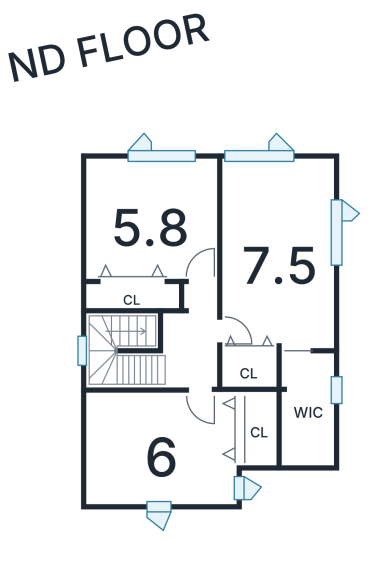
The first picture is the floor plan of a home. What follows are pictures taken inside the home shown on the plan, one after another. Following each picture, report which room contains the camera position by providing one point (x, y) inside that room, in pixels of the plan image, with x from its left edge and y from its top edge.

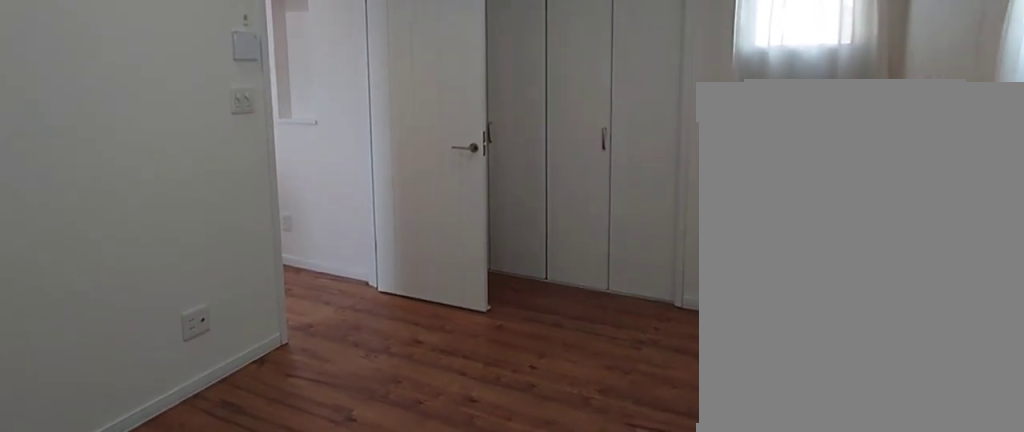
(157, 462)
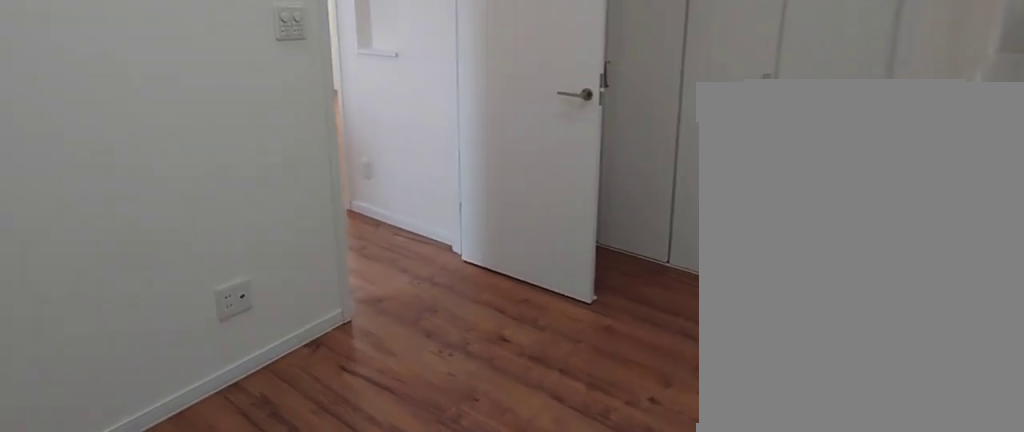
(157, 462)
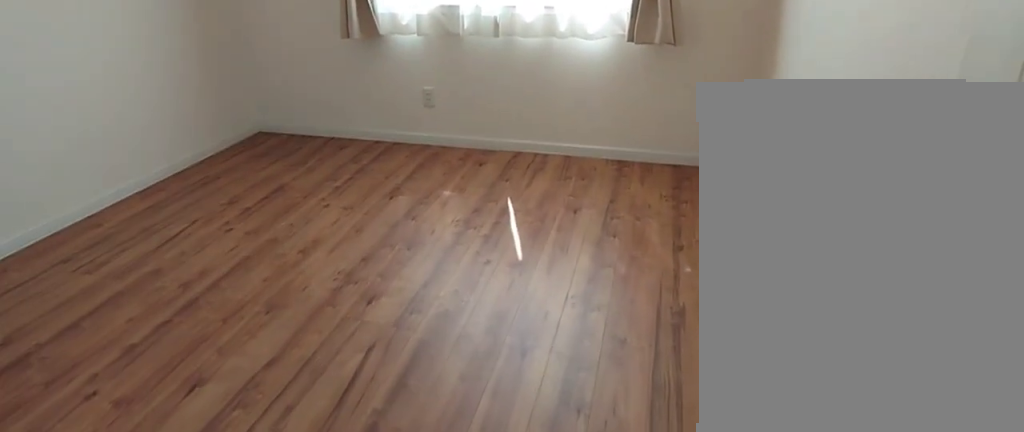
(154, 221)
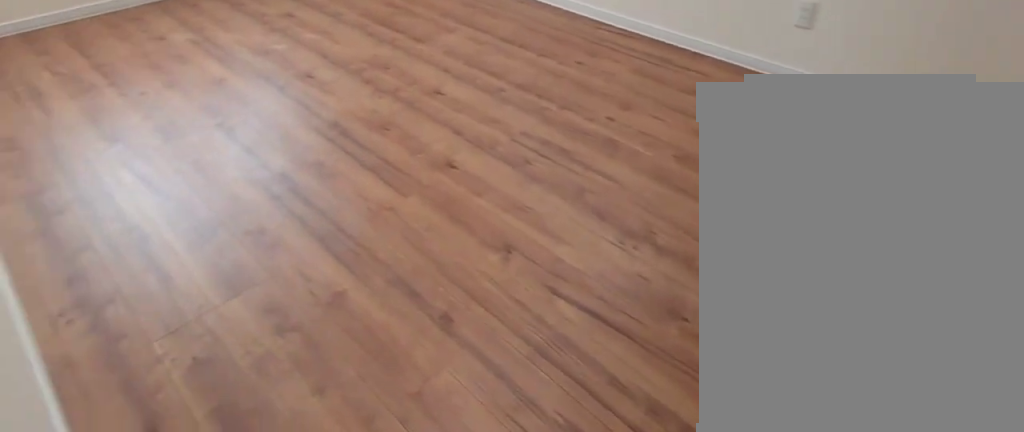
(275, 271)
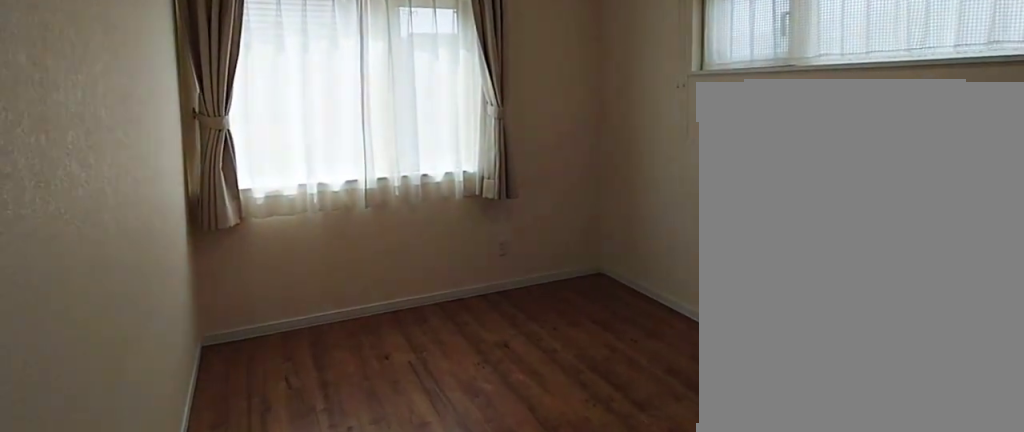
(276, 271)
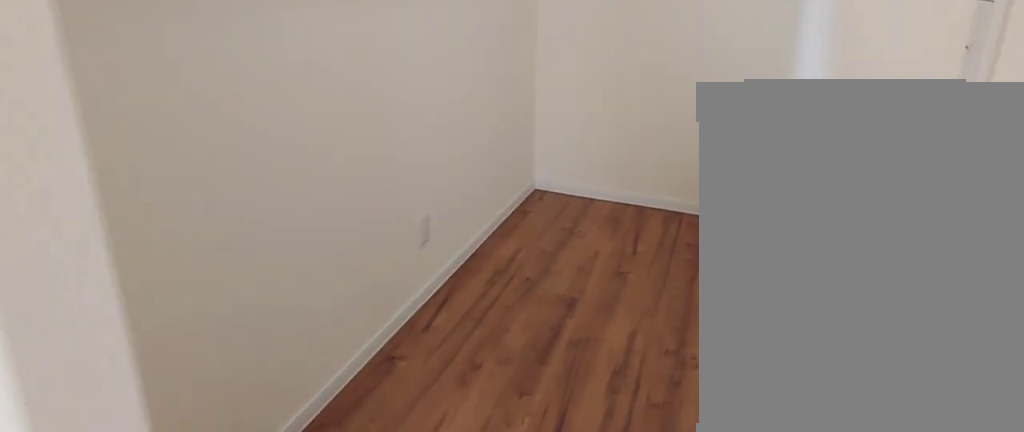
(307, 421)
